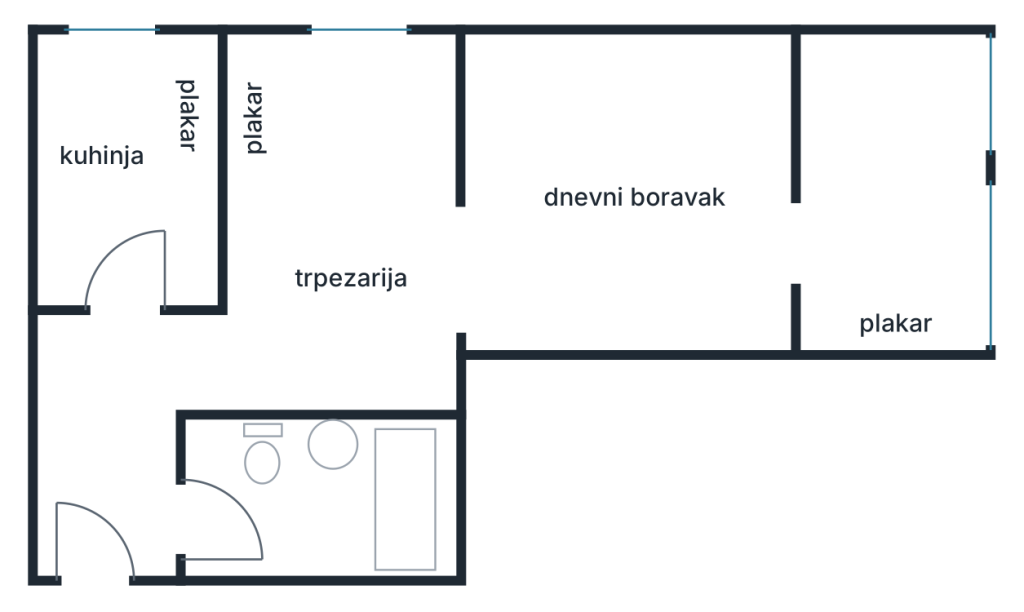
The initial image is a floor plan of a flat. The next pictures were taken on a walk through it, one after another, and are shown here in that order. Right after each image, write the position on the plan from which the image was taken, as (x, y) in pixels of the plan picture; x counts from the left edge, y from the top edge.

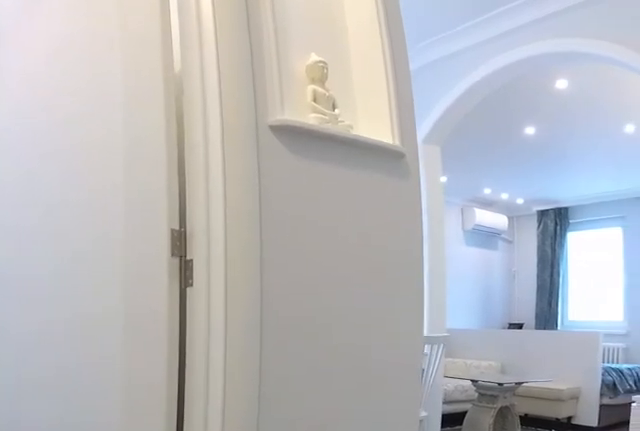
(102, 385)
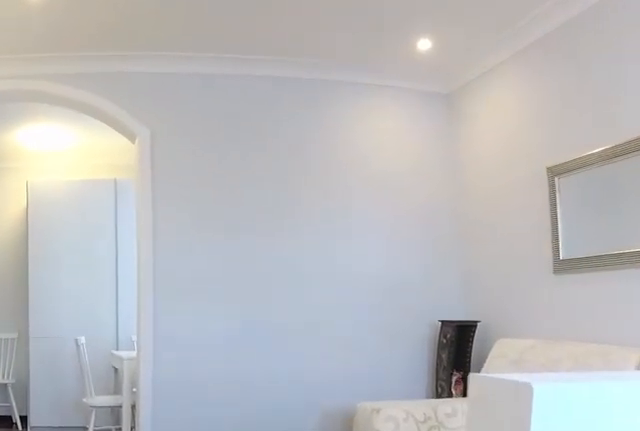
(870, 233)
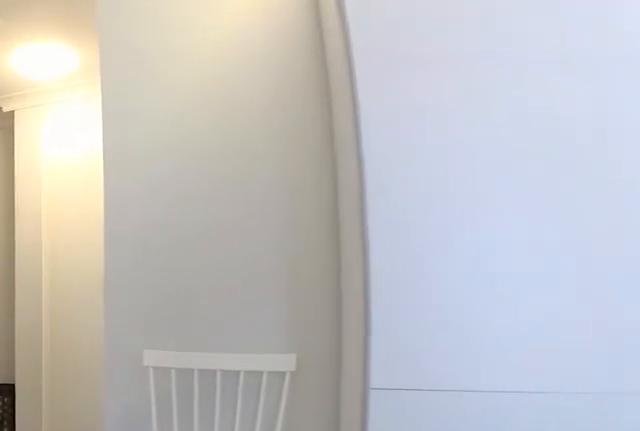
(439, 284)
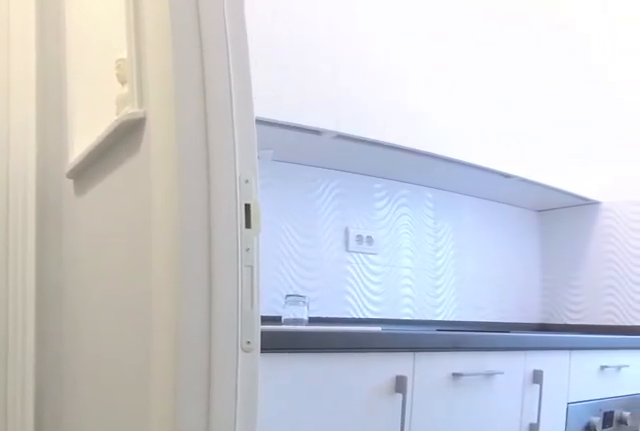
(140, 360)
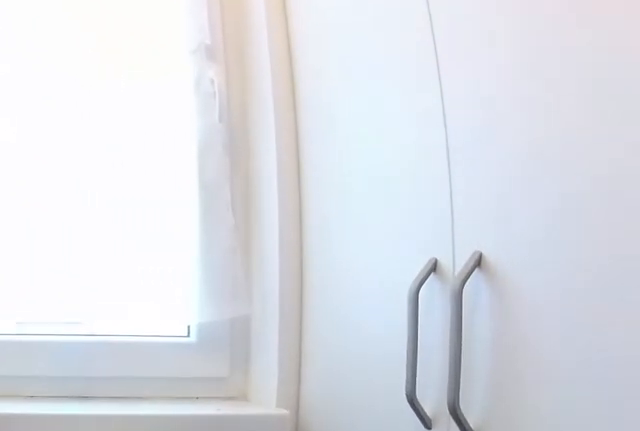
(128, 166)
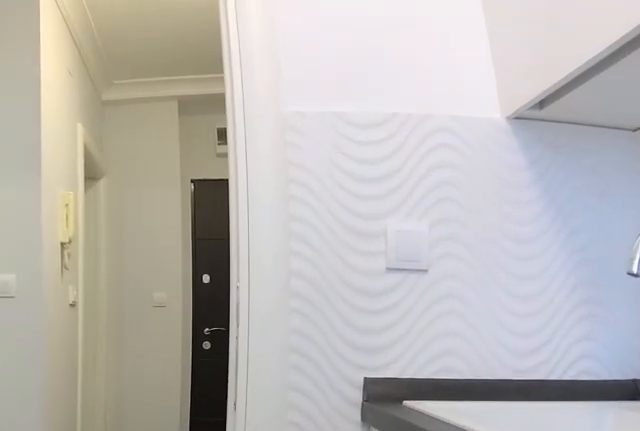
(129, 161)
